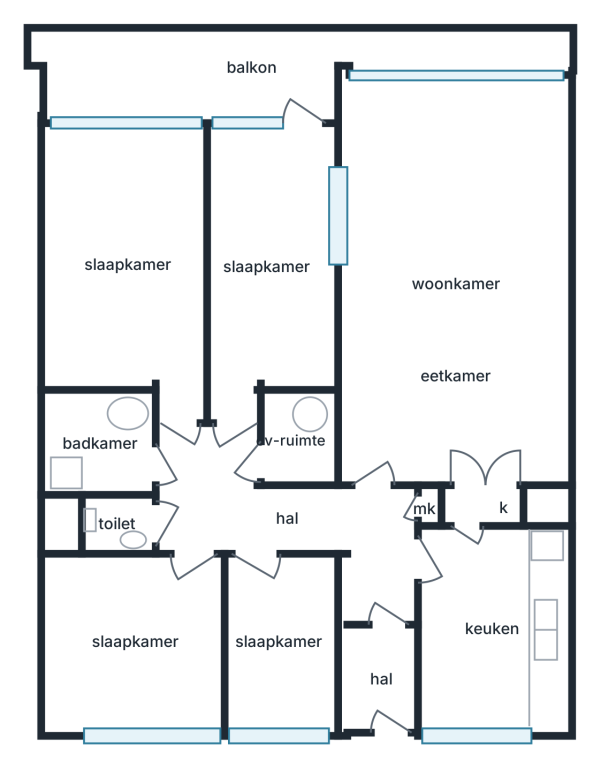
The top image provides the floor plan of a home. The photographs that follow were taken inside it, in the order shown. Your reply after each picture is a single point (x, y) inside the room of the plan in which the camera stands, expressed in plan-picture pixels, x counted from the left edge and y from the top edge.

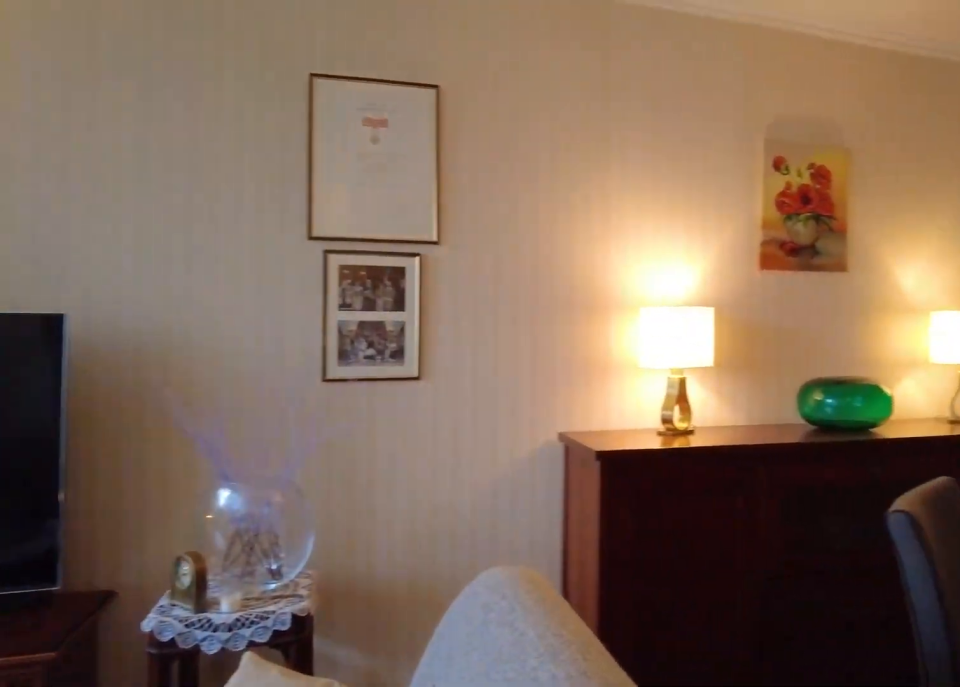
(454, 282)
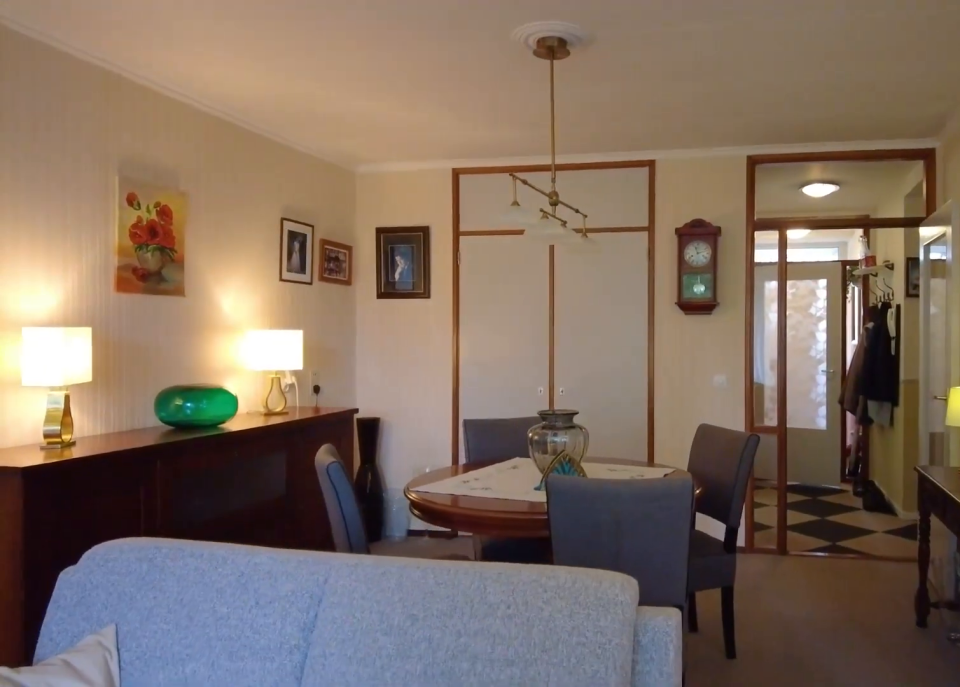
(454, 282)
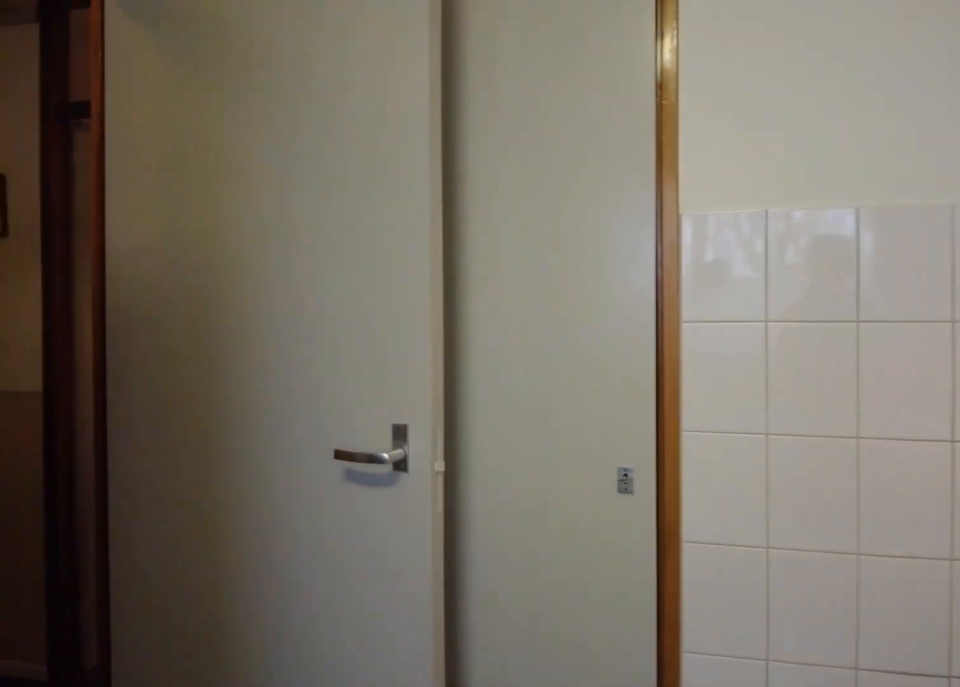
(491, 629)
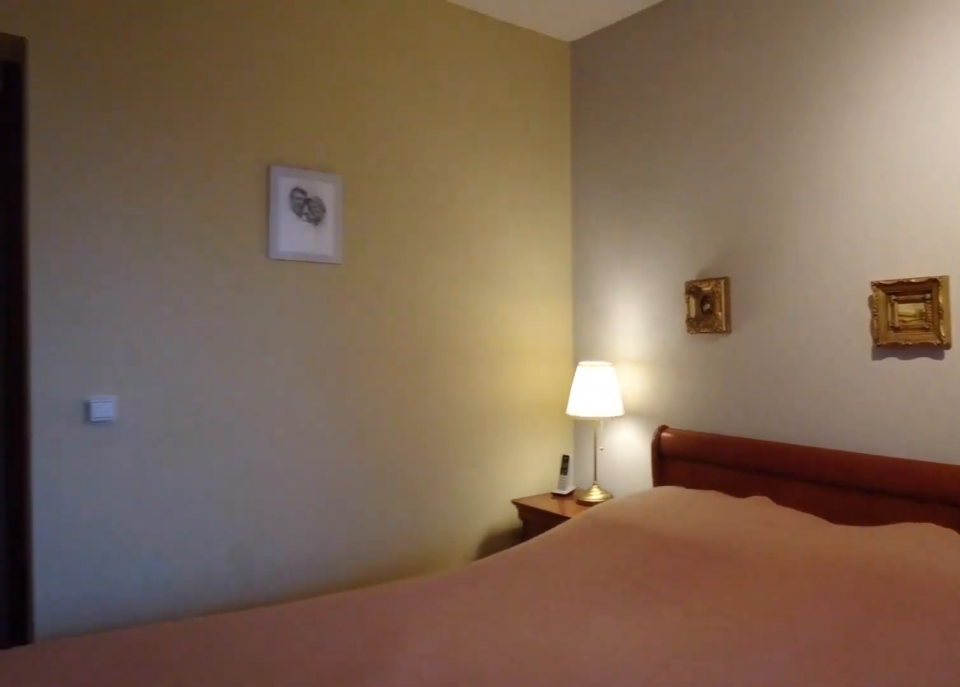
(128, 263)
